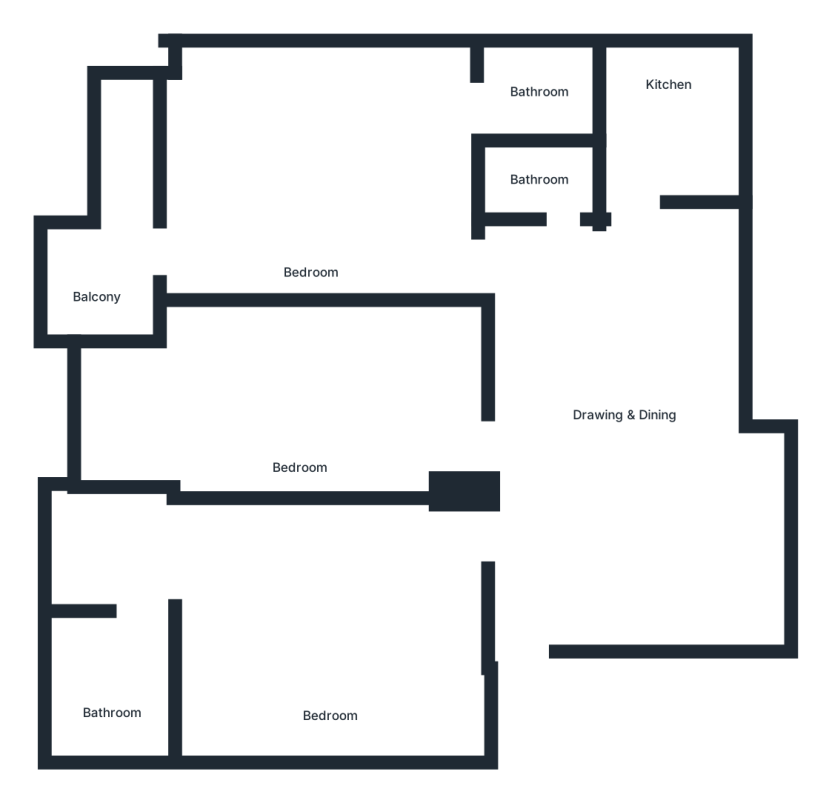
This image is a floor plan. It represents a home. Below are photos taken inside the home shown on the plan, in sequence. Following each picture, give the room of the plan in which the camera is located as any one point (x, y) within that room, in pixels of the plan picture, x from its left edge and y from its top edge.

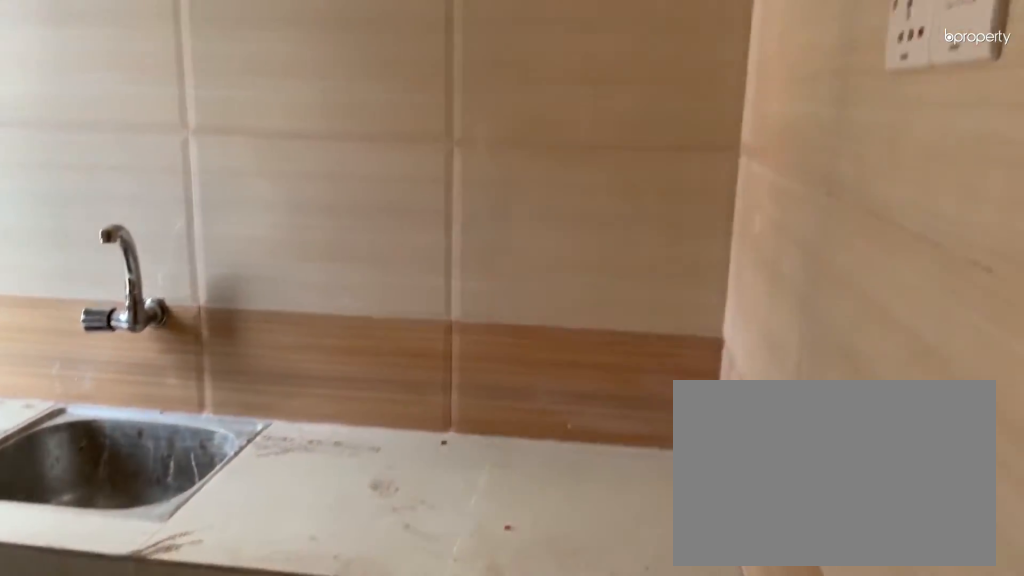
(669, 95)
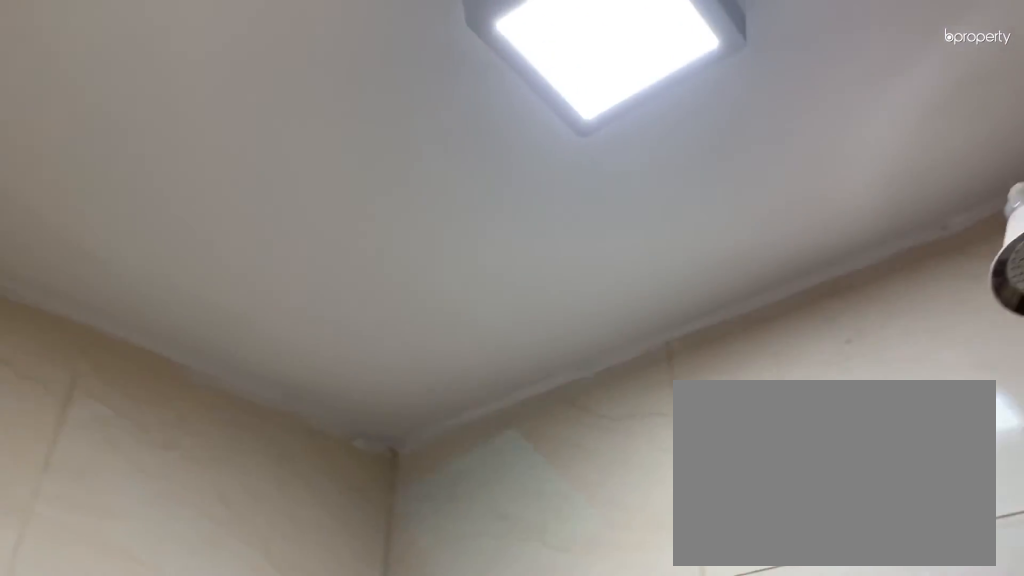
(538, 179)
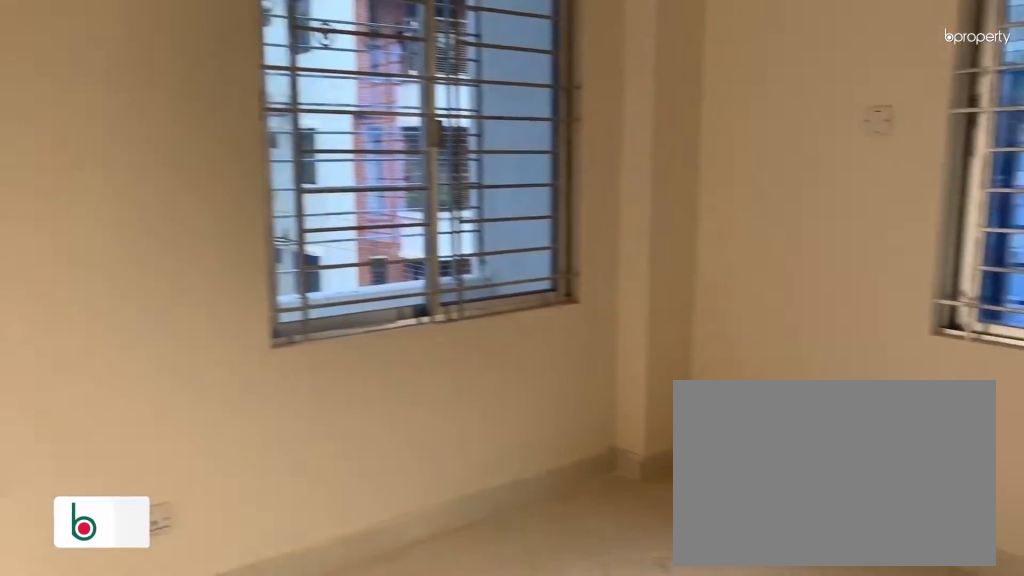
(311, 187)
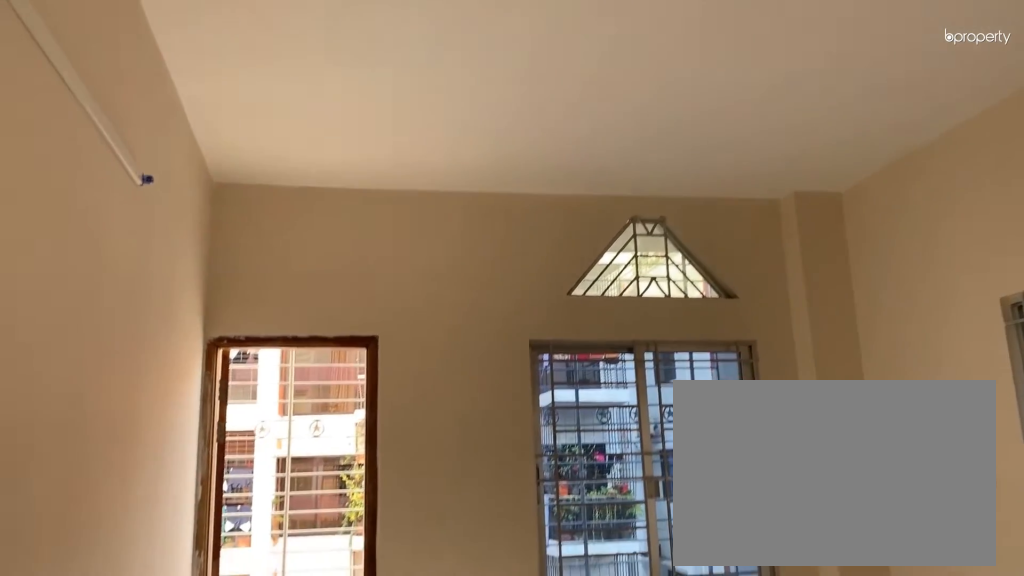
(312, 187)
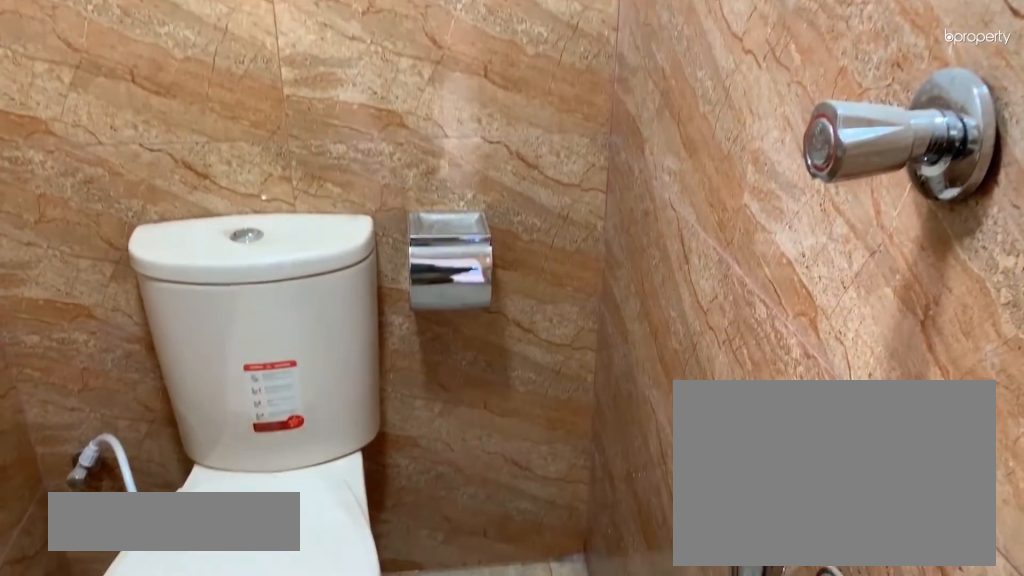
(544, 87)
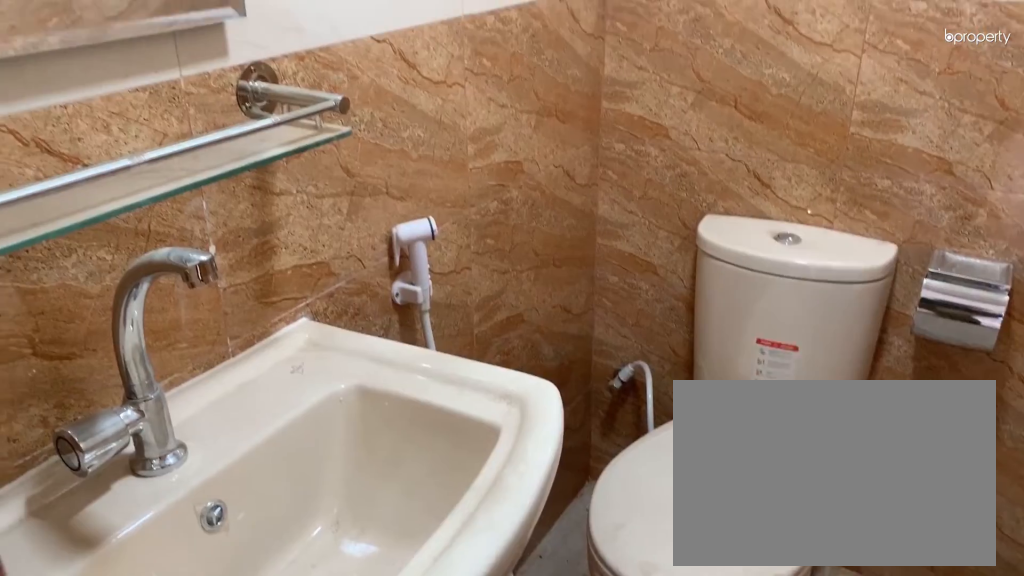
(544, 87)
